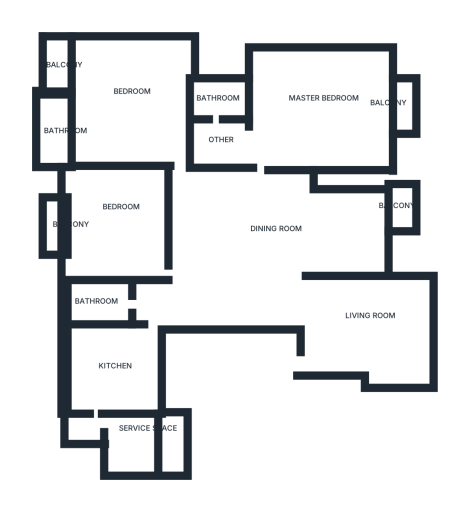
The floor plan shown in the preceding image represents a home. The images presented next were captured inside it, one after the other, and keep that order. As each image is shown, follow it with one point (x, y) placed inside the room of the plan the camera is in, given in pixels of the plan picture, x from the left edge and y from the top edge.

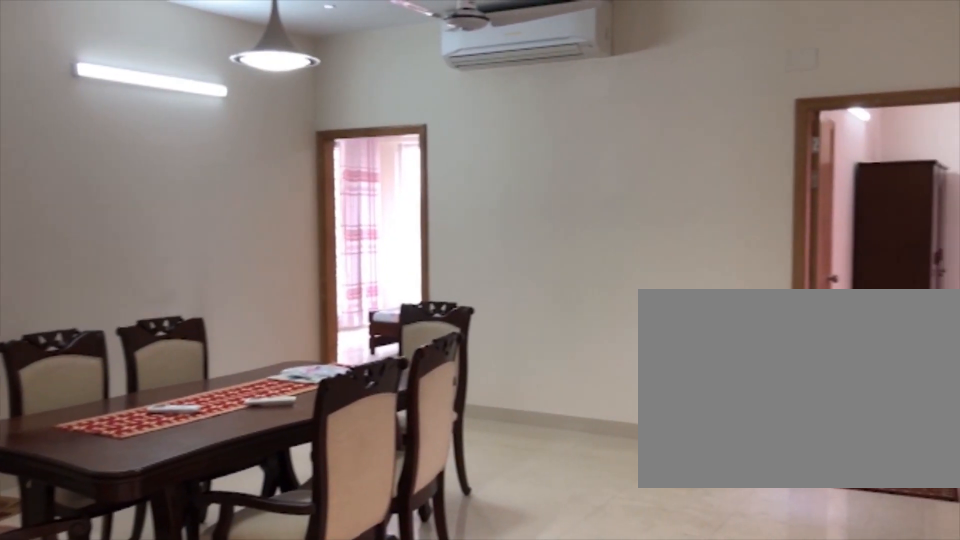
(258, 219)
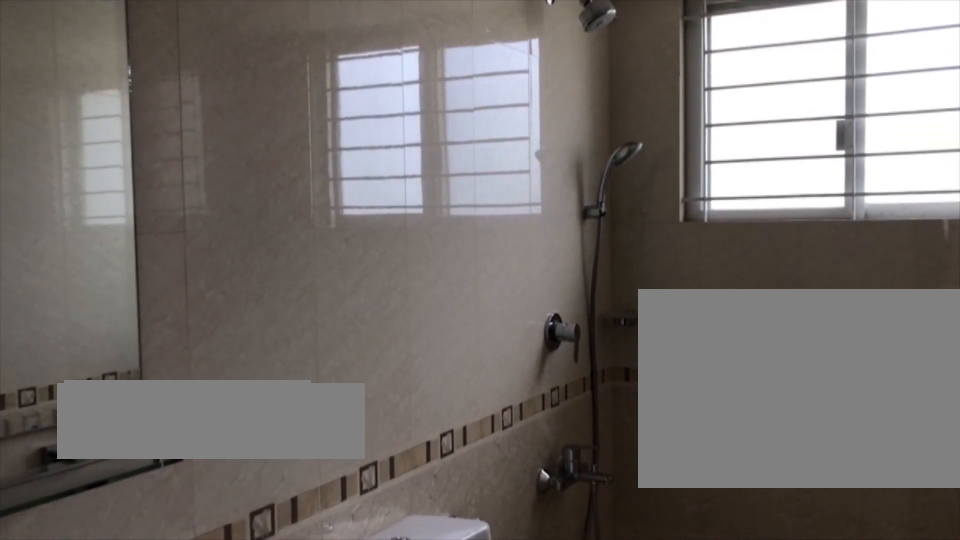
(103, 297)
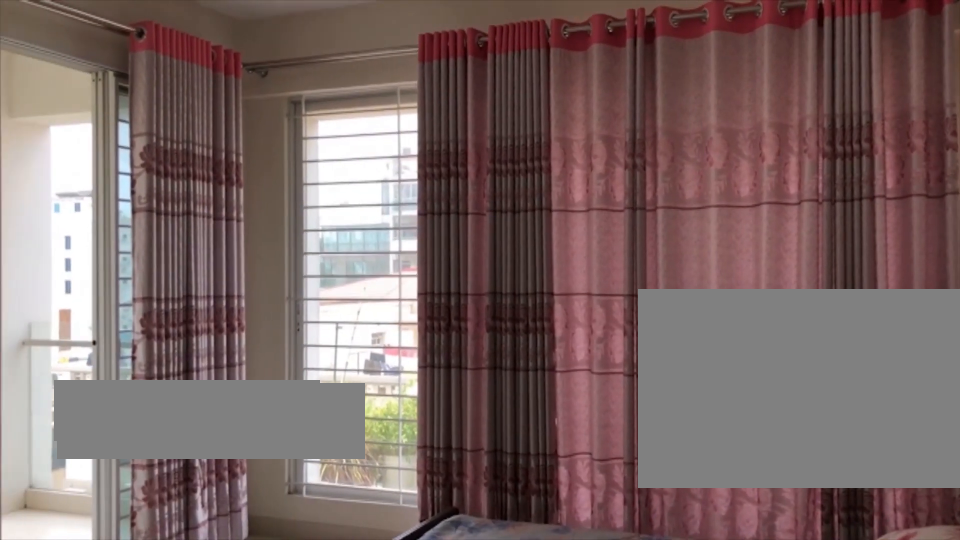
(139, 116)
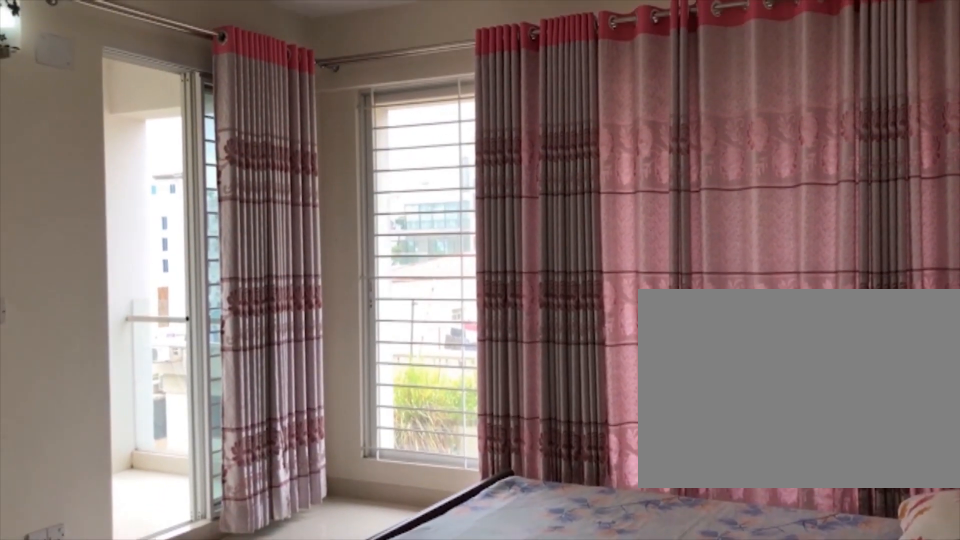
(138, 116)
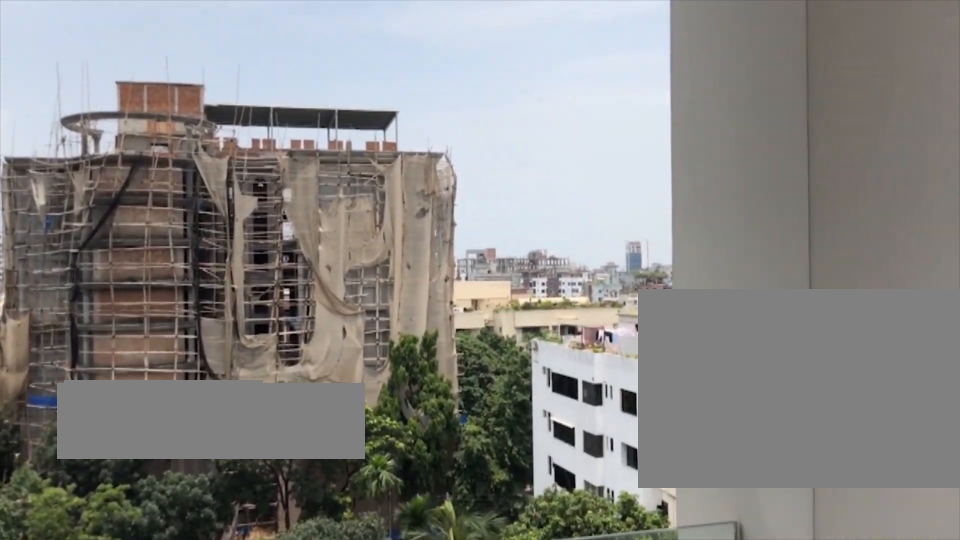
(58, 60)
